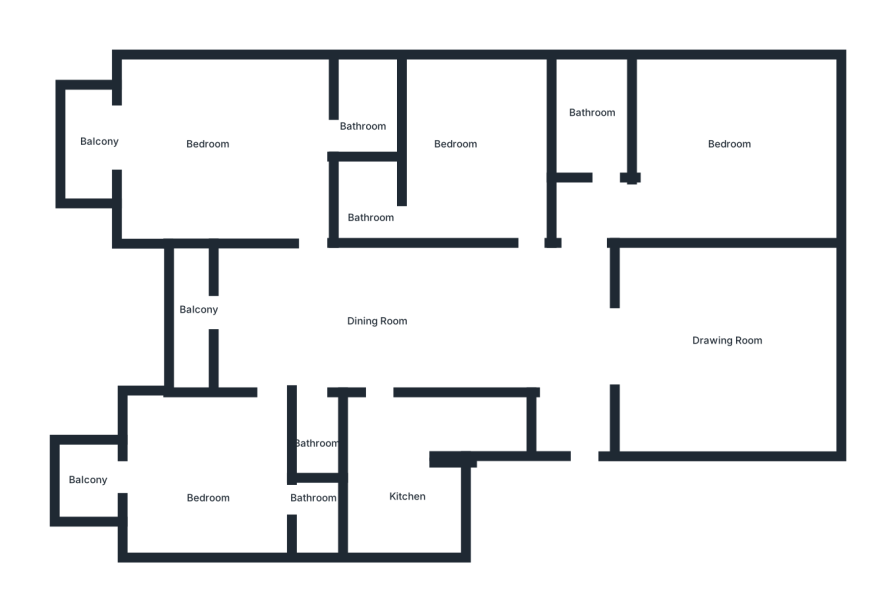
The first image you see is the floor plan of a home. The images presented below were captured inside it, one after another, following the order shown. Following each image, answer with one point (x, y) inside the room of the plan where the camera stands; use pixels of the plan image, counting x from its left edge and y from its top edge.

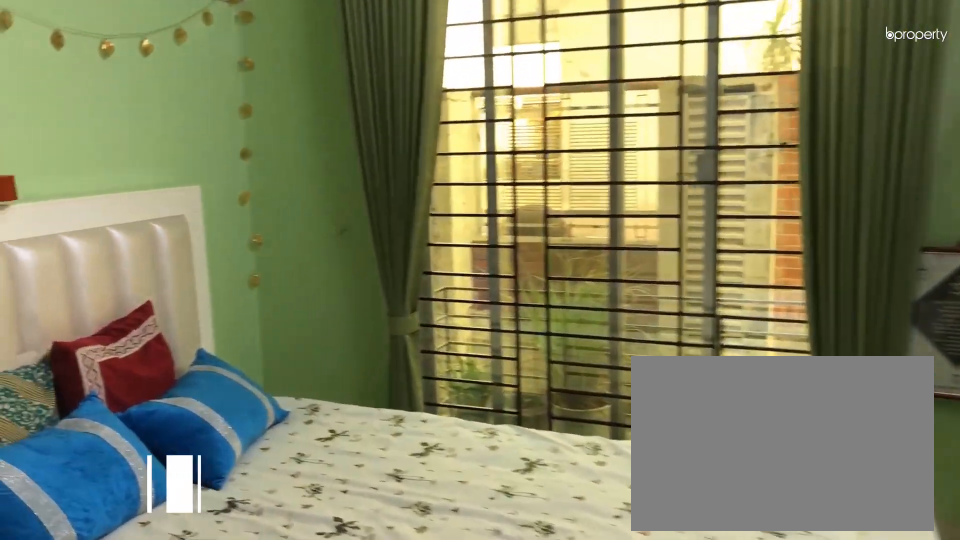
(478, 152)
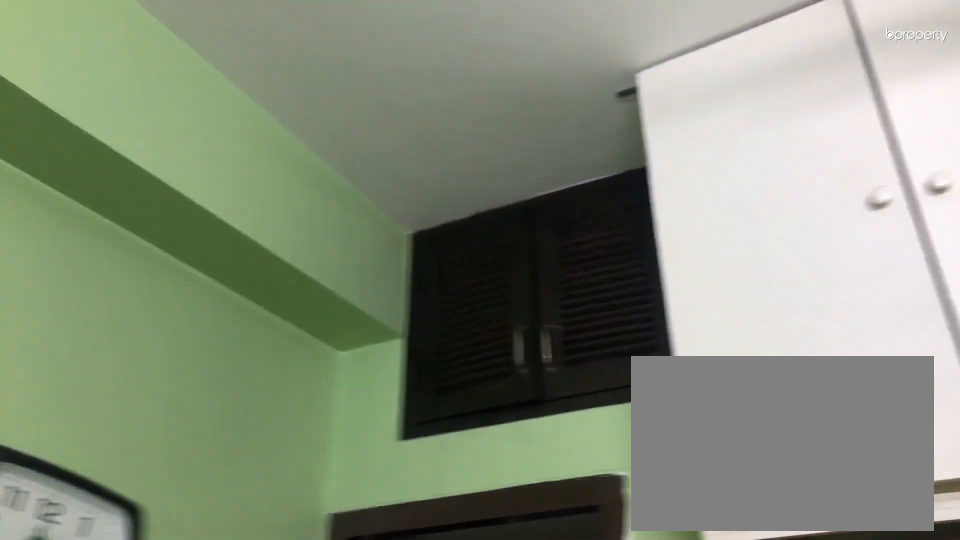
(476, 183)
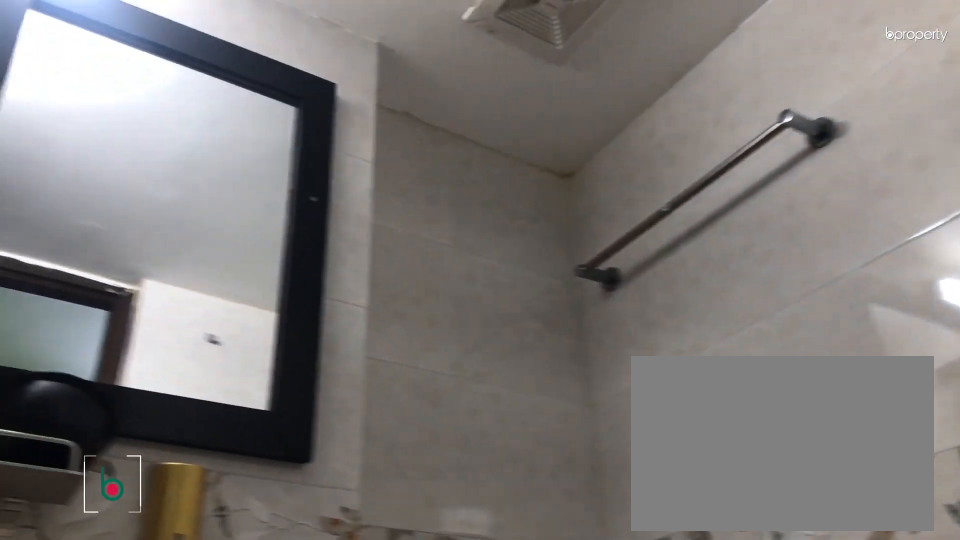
(370, 203)
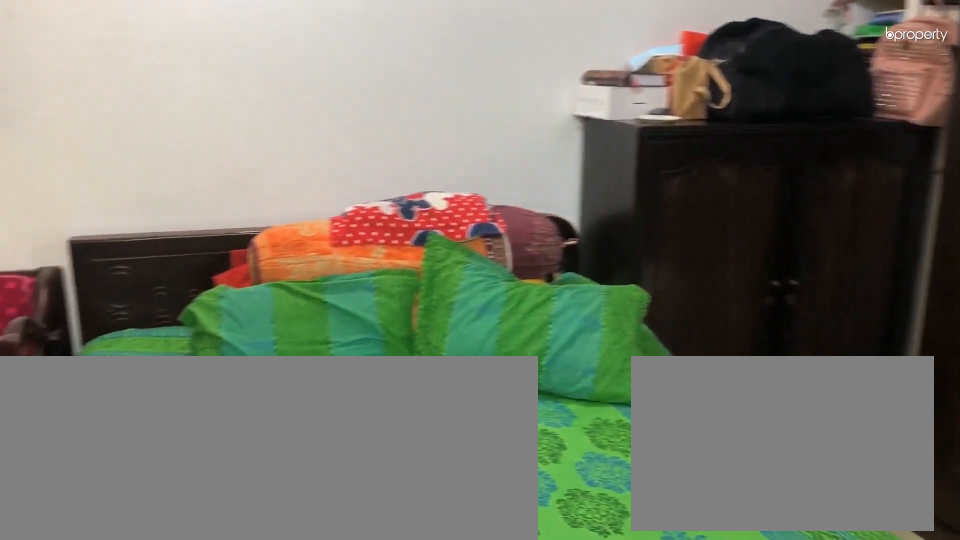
(204, 134)
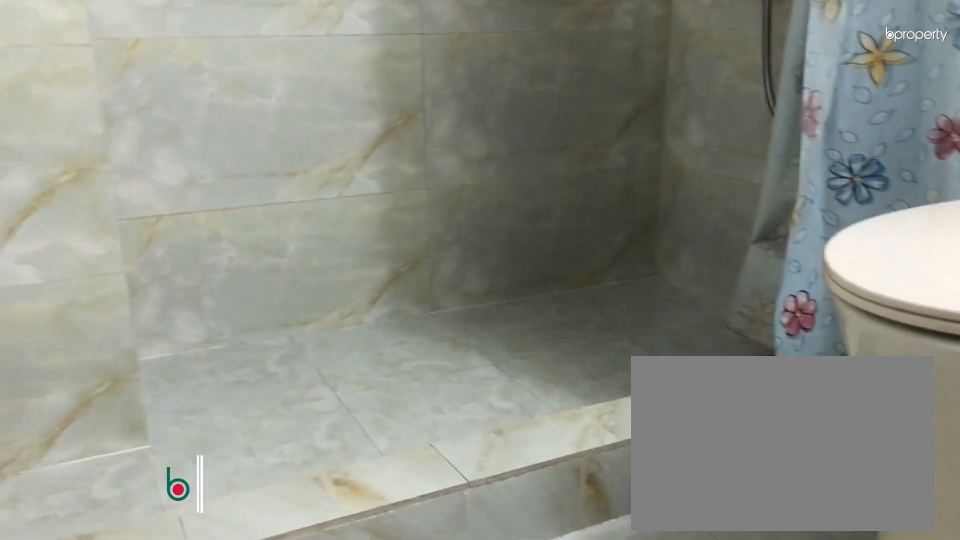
(376, 101)
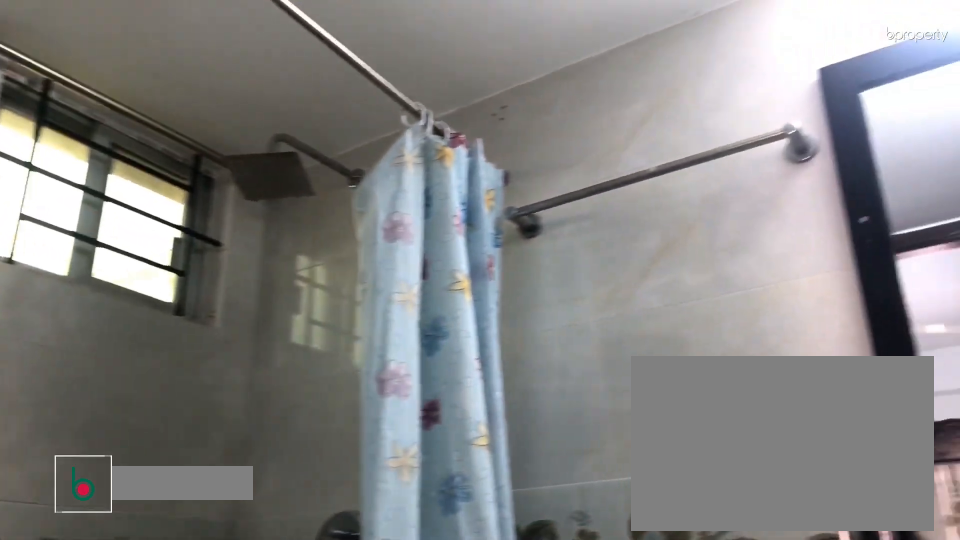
(376, 101)
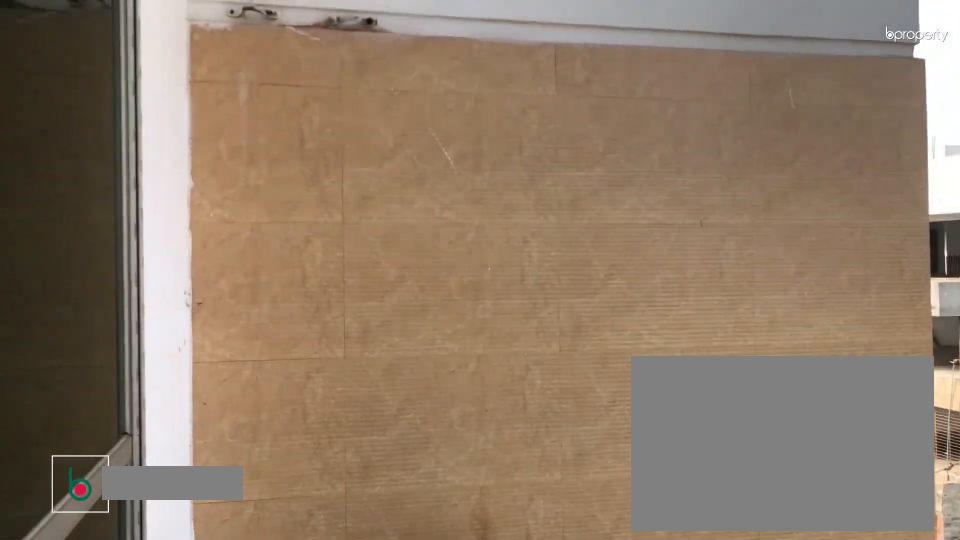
(191, 311)
